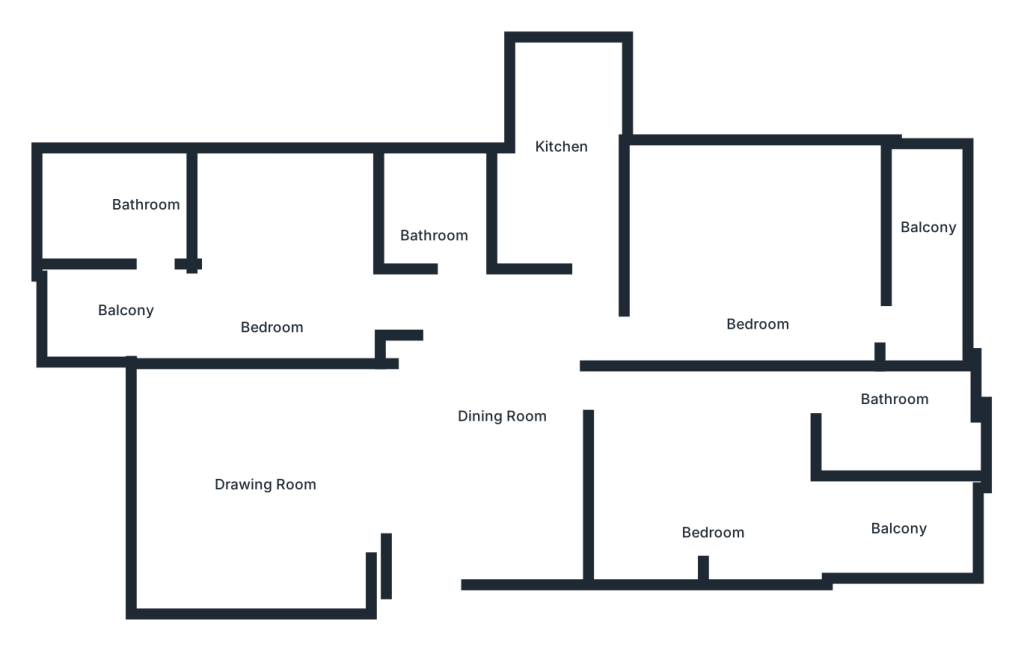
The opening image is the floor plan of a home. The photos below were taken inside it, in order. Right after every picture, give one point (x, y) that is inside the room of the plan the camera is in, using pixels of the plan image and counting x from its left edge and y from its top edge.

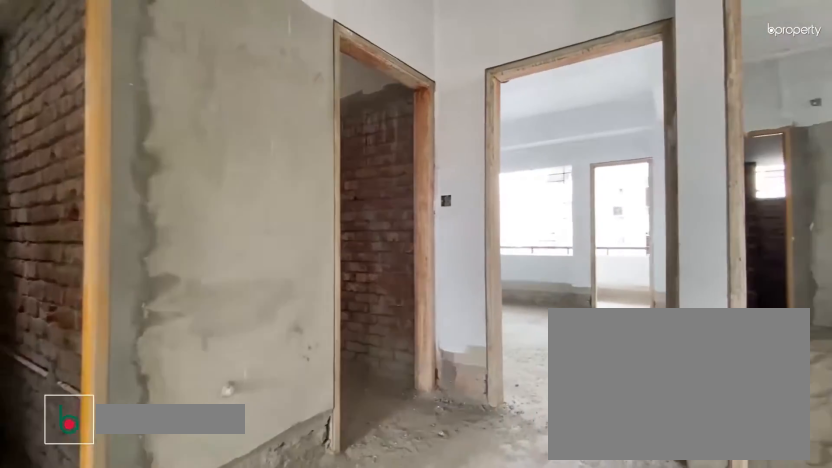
(506, 411)
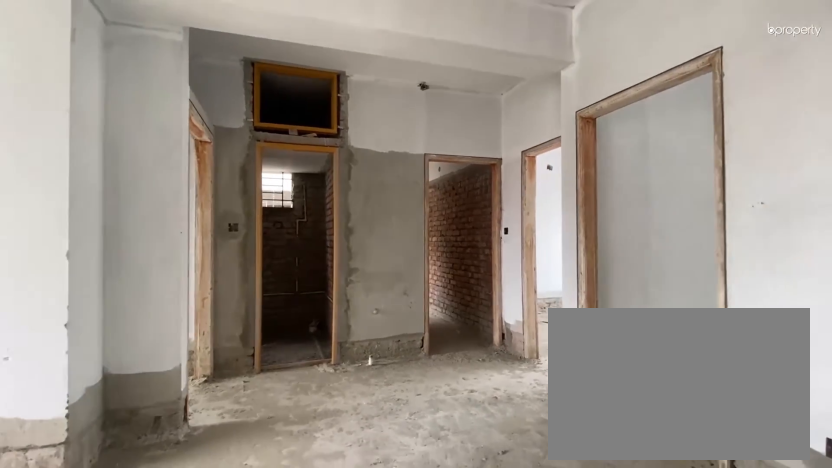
(506, 411)
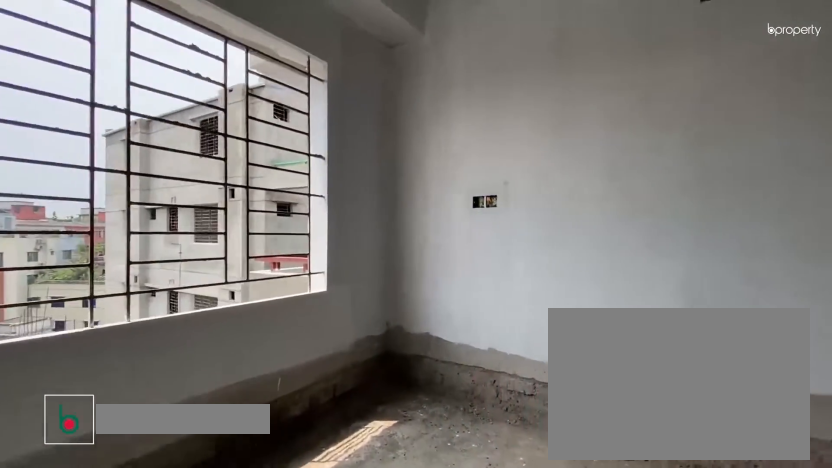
(267, 481)
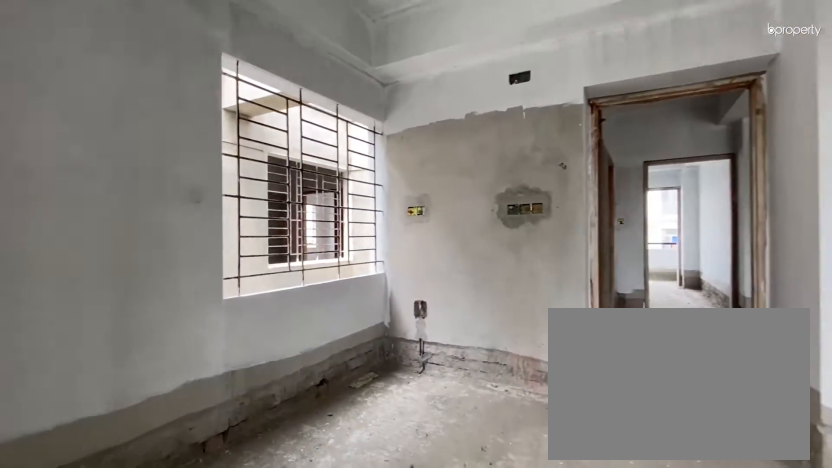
(273, 274)
